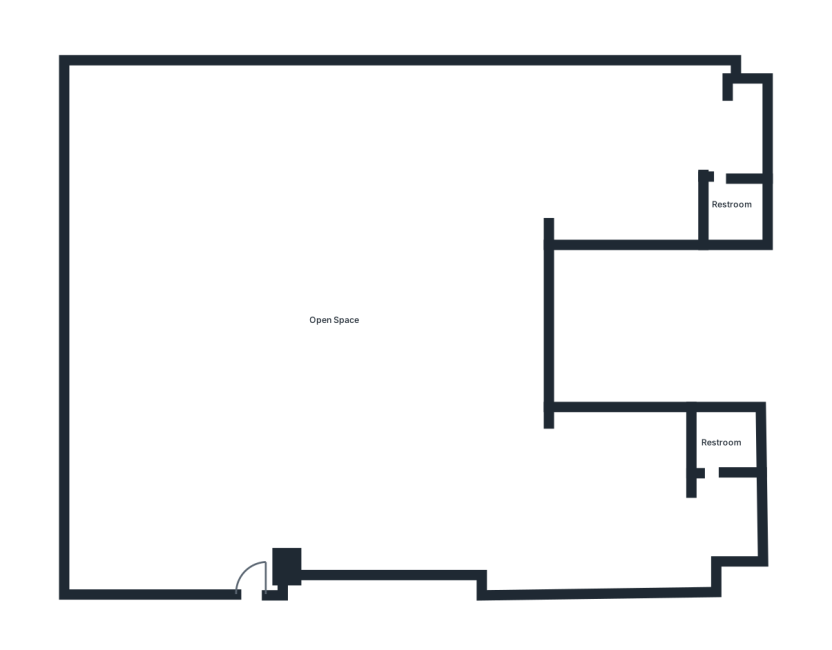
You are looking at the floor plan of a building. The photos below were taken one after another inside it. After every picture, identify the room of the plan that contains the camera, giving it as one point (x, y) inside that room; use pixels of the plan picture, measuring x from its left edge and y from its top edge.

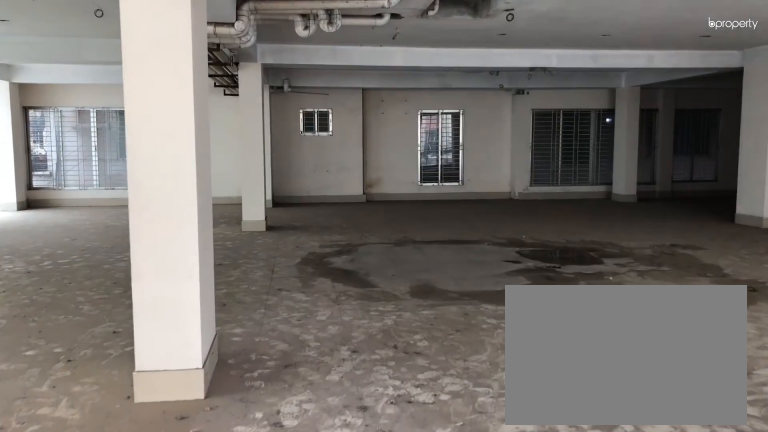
(256, 526)
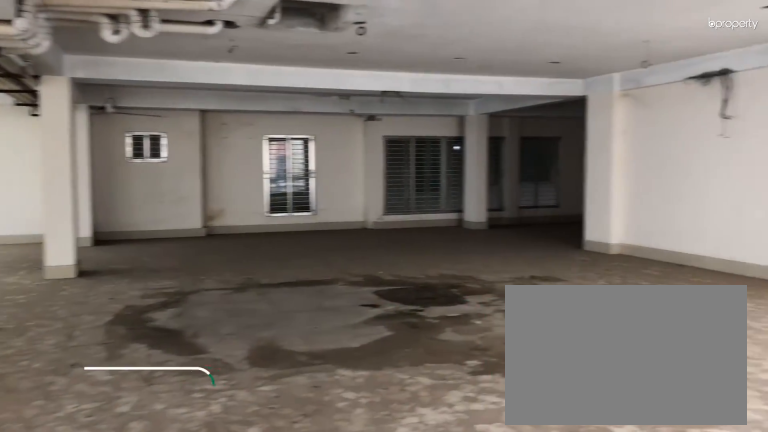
(256, 526)
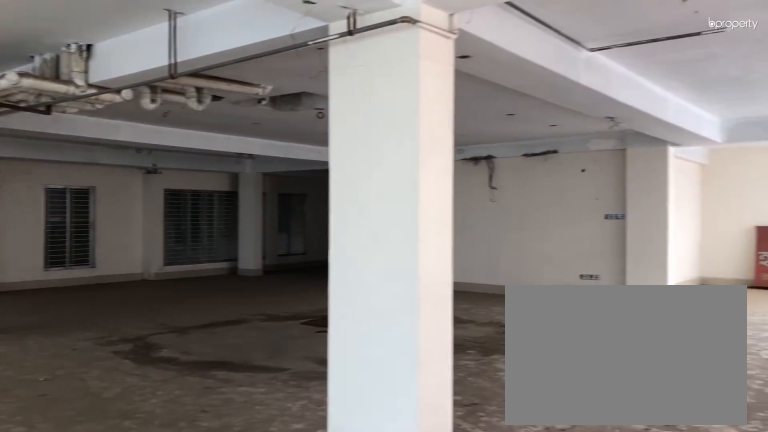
(337, 320)
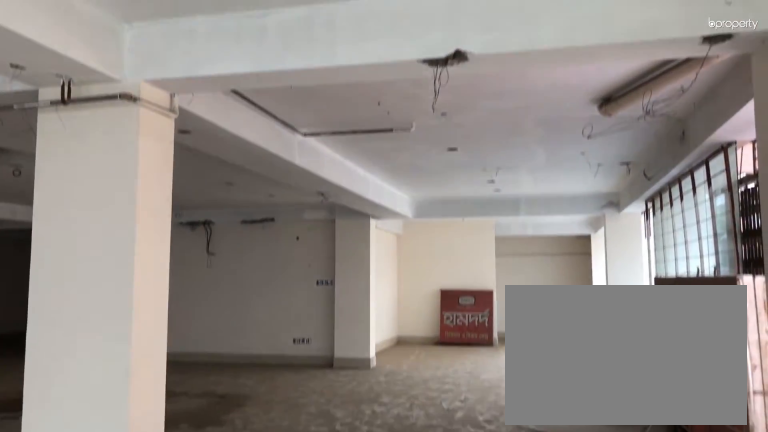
(337, 320)
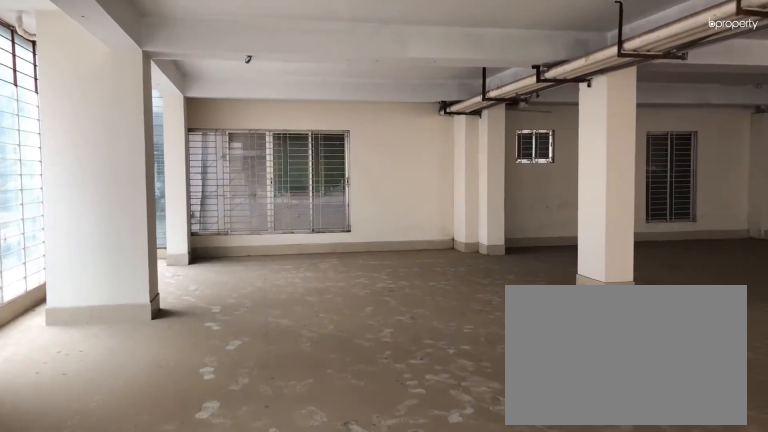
(337, 320)
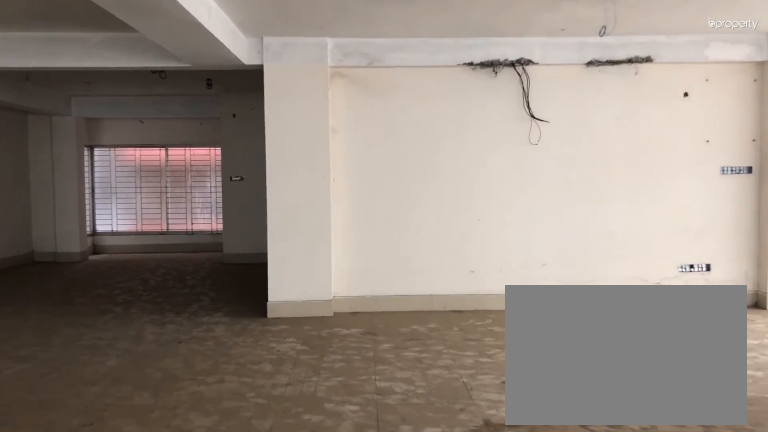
(337, 320)
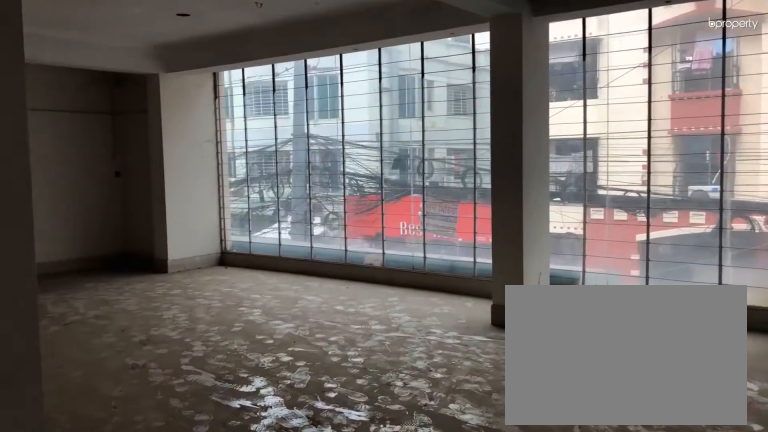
(609, 499)
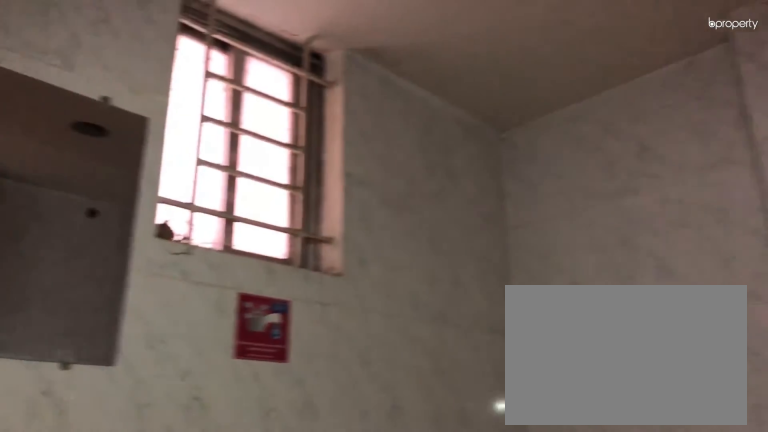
(735, 206)
